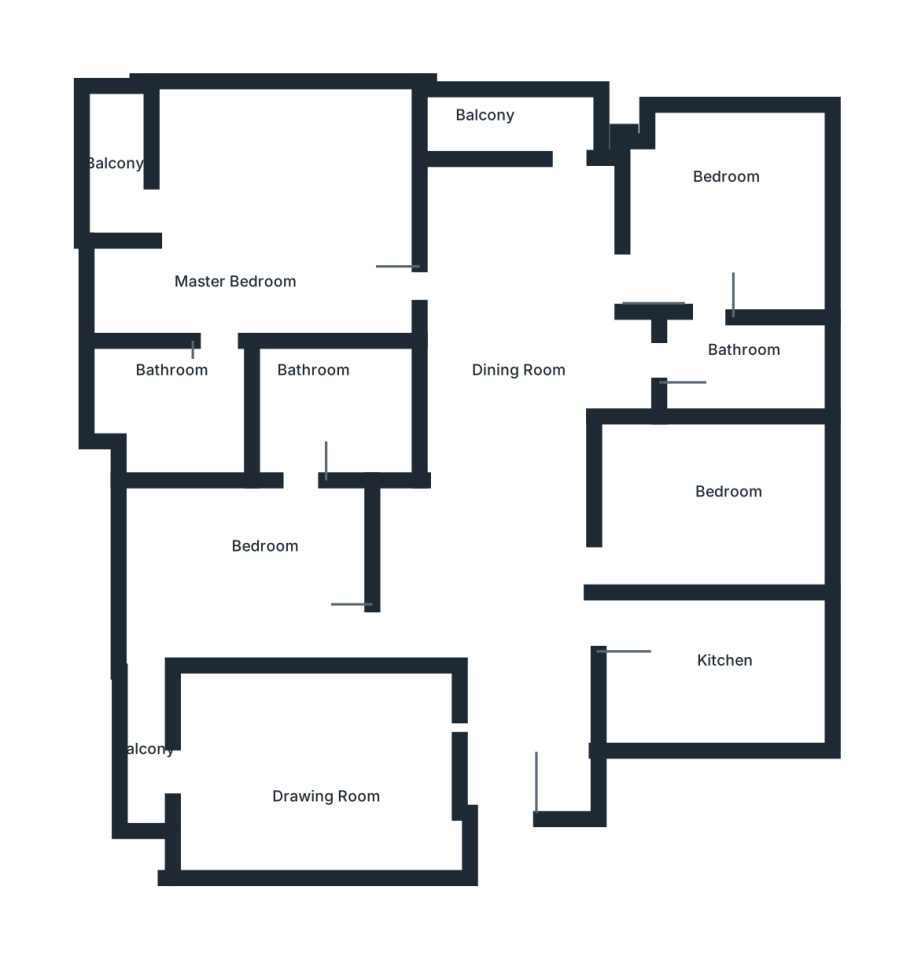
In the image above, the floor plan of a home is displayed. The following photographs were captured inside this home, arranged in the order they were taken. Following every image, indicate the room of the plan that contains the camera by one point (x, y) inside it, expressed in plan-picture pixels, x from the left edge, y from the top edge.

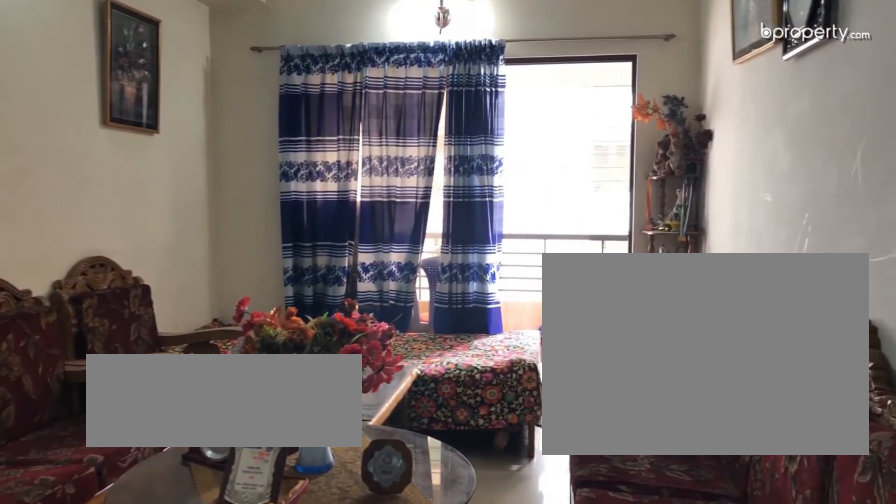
(342, 777)
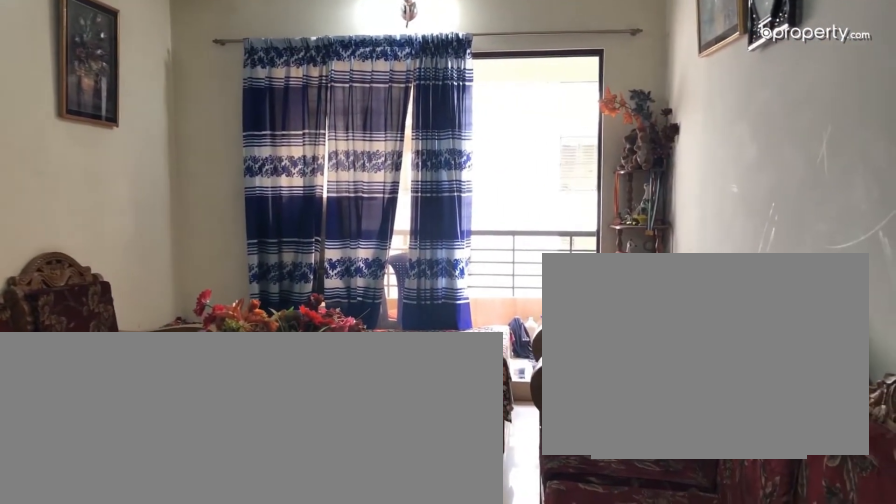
(342, 777)
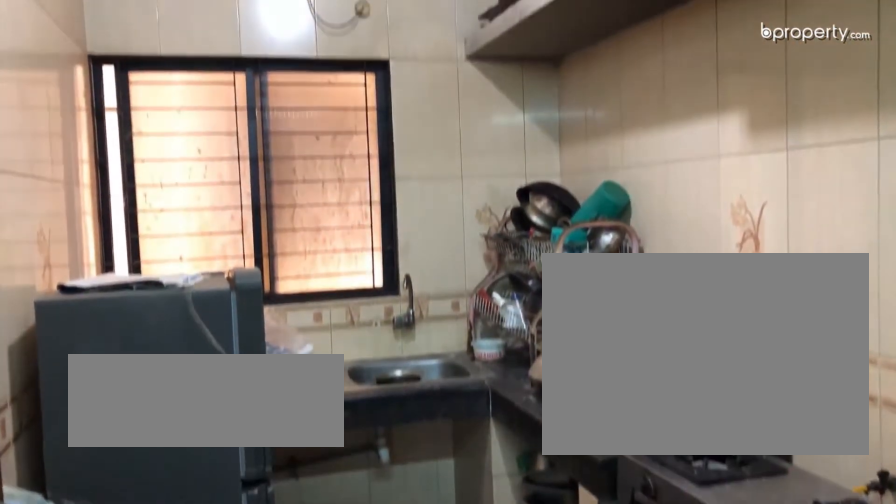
(726, 686)
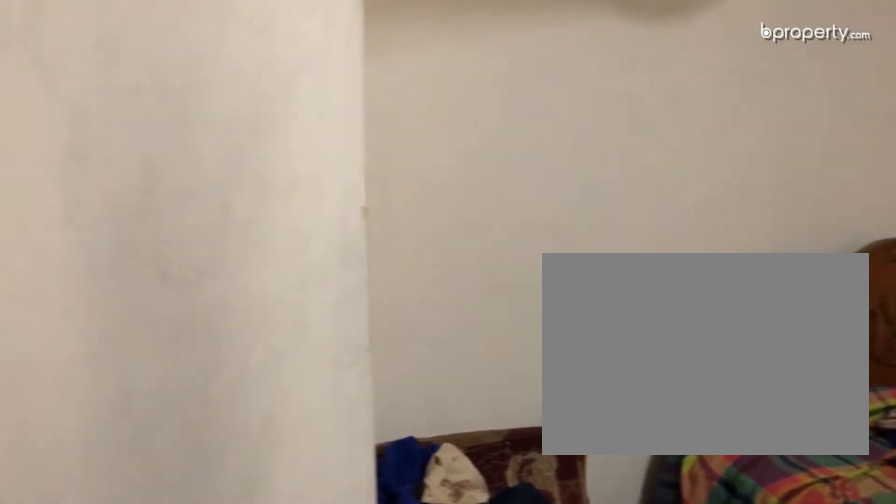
(697, 522)
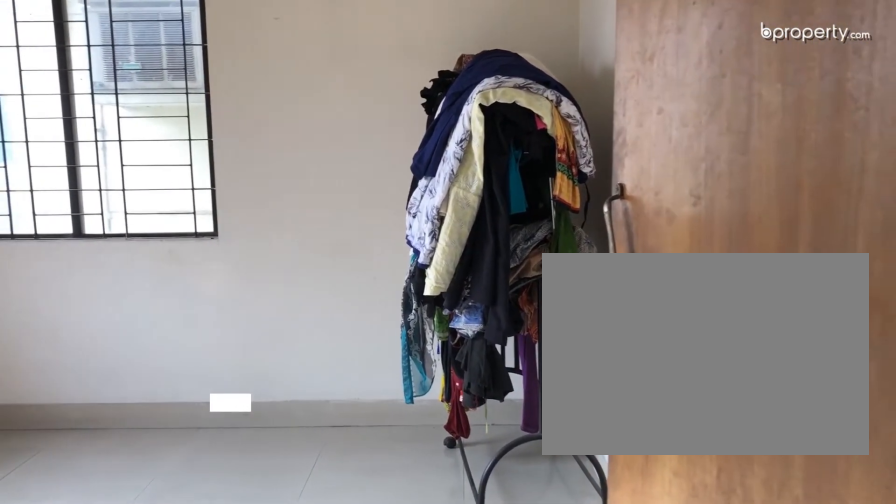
(730, 208)
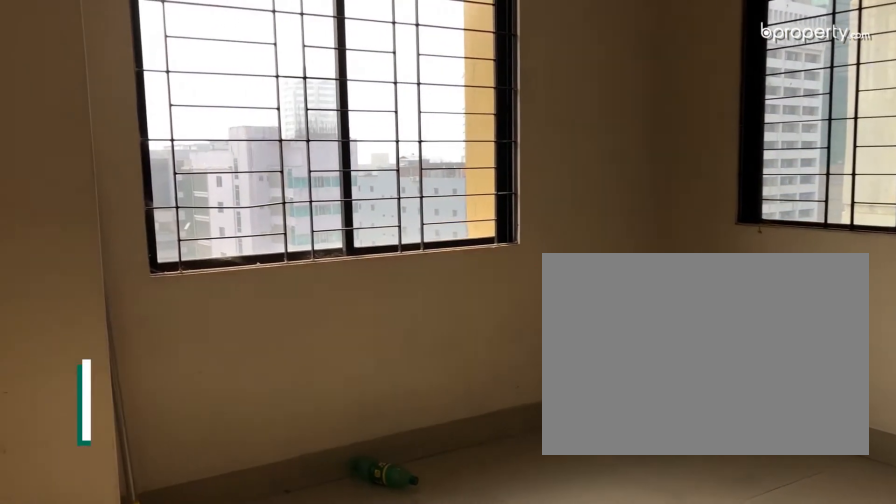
(730, 207)
